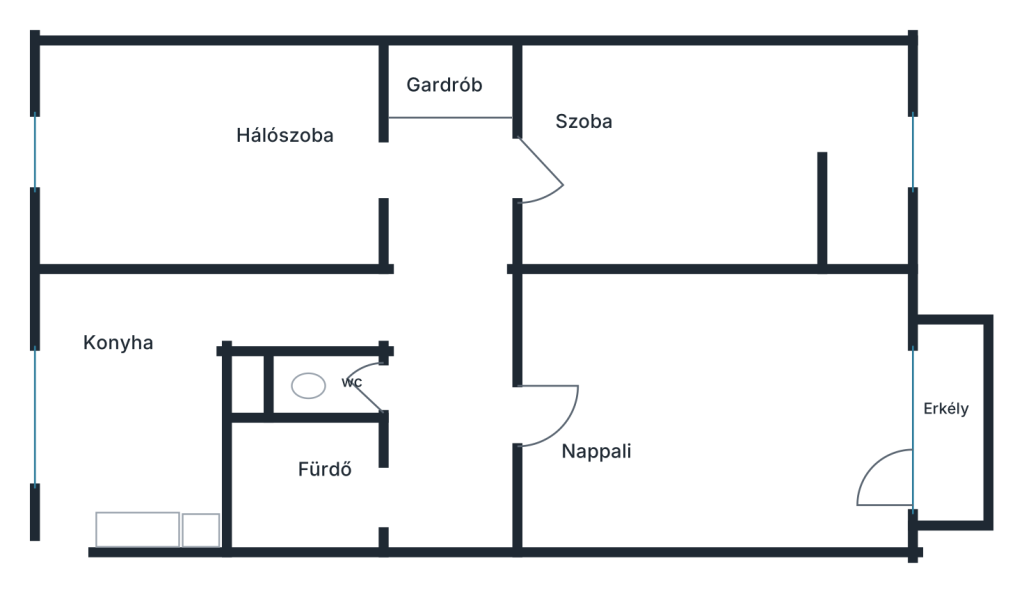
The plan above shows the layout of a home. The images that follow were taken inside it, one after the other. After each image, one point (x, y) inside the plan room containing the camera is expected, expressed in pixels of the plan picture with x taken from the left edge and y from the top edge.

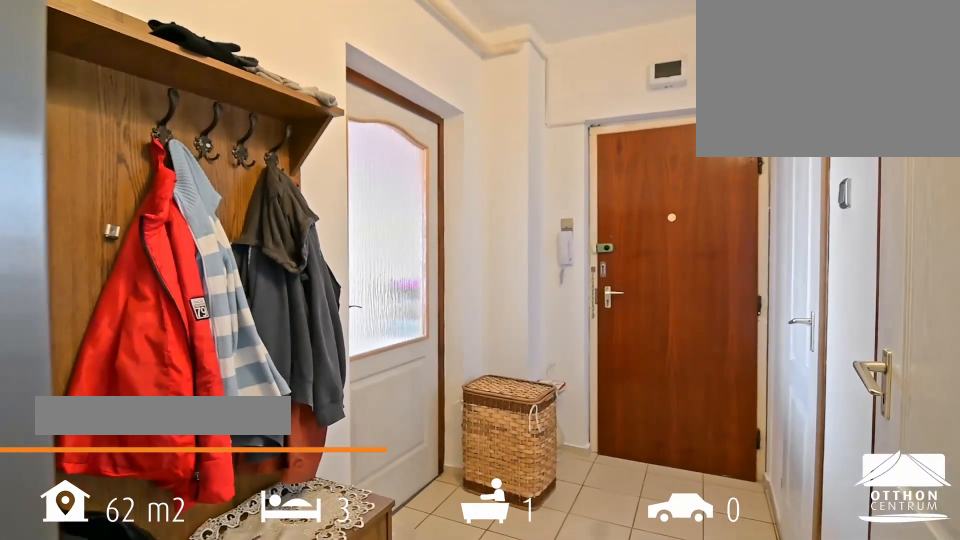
(454, 342)
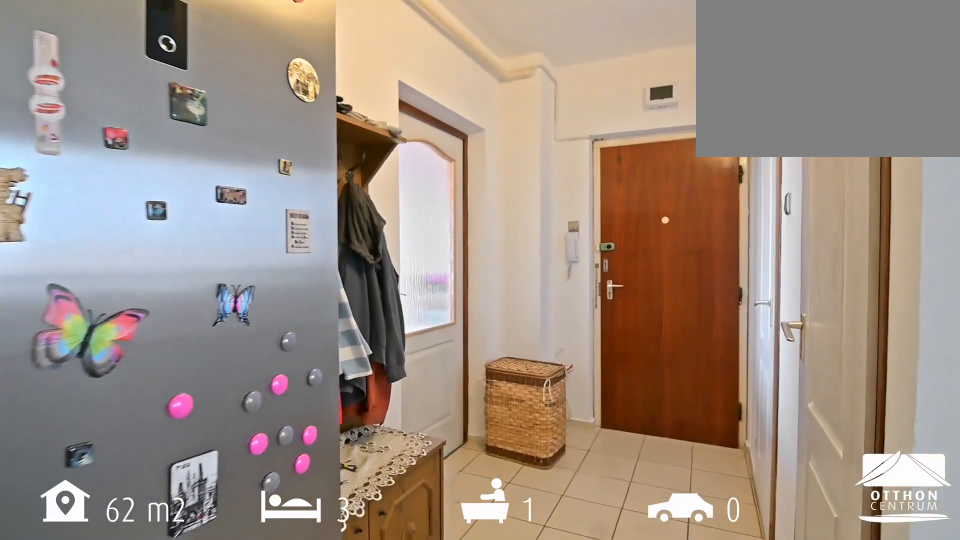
(454, 342)
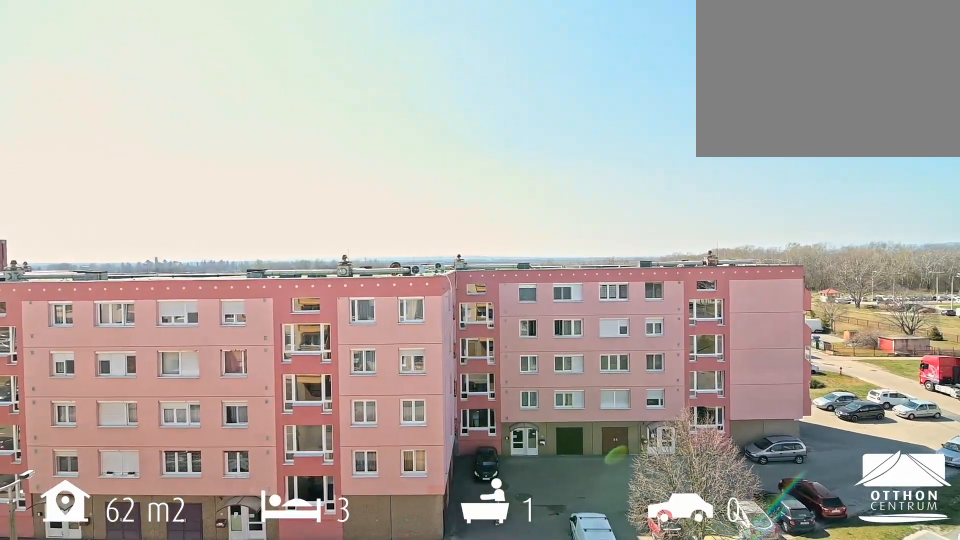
(949, 419)
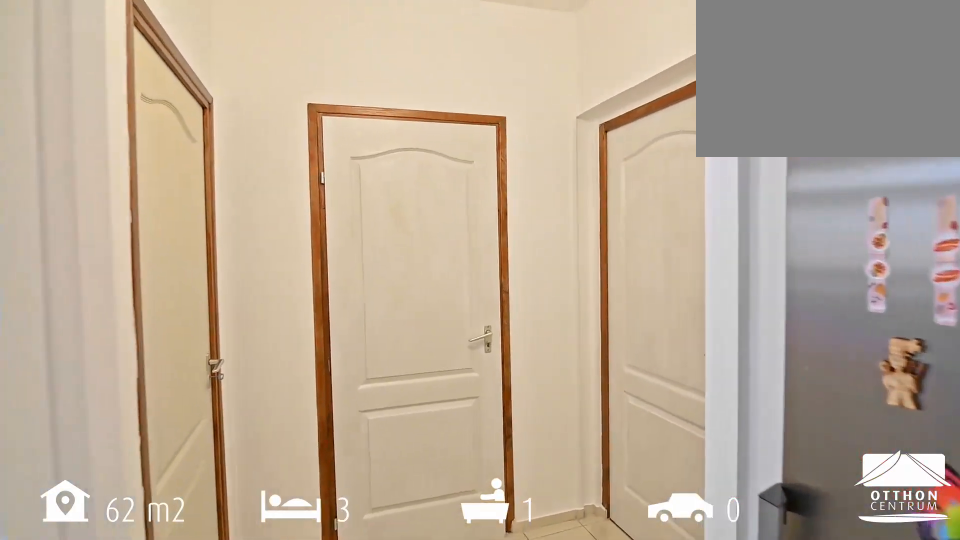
(449, 157)
